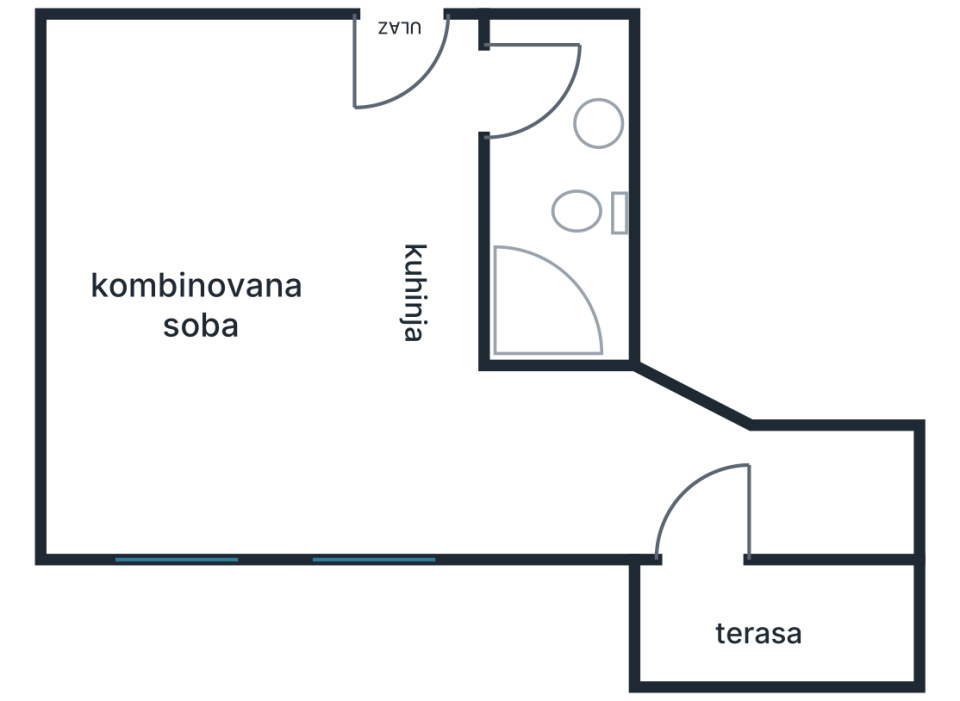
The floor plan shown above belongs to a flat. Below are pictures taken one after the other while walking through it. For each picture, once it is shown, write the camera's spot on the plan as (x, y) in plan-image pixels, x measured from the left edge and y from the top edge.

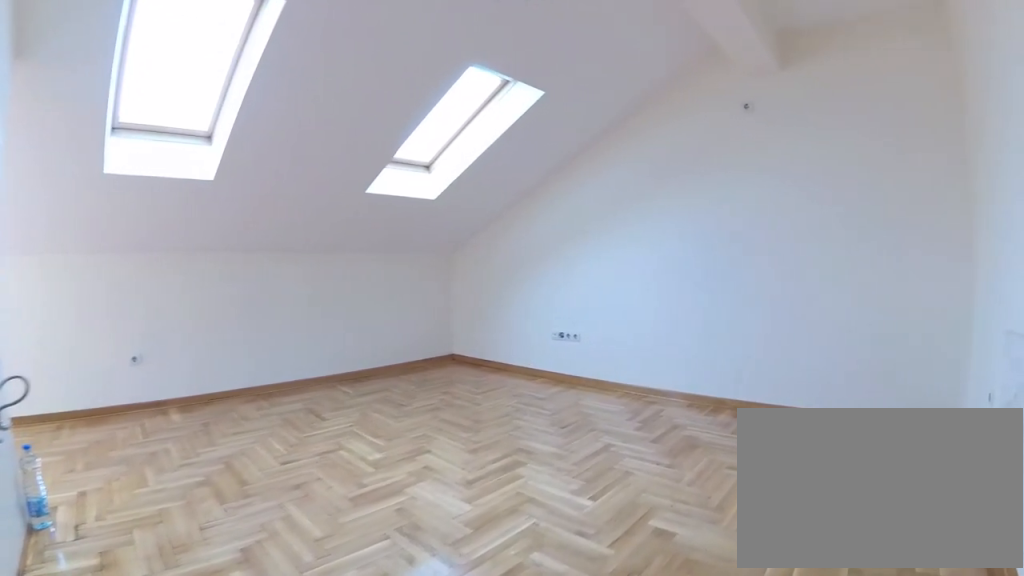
(417, 80)
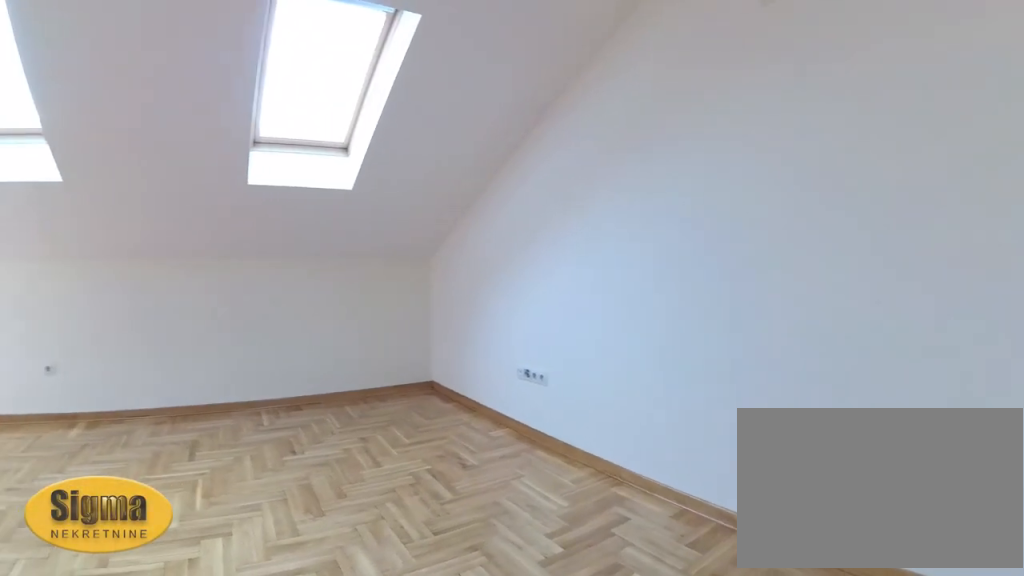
(251, 117)
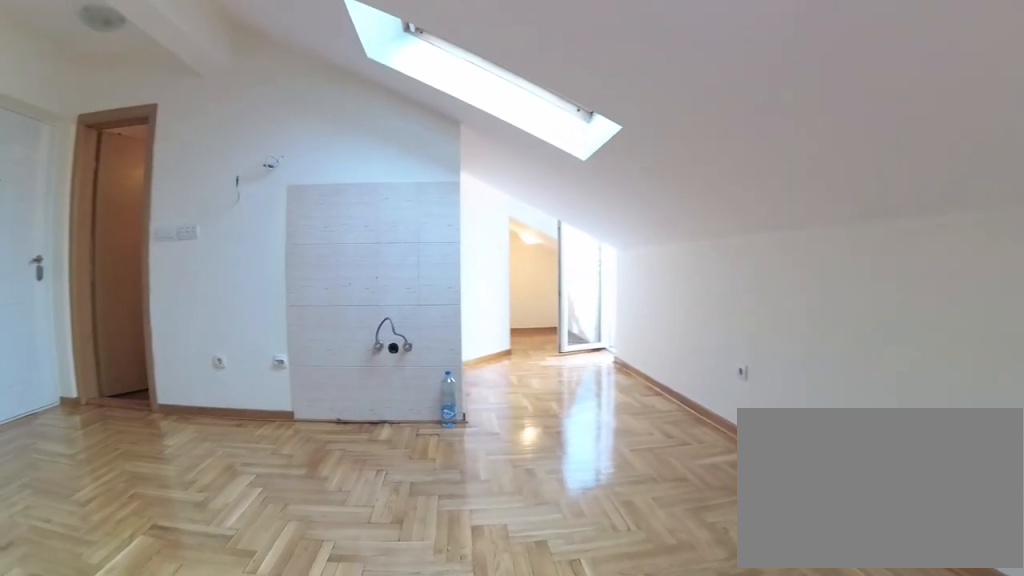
(112, 366)
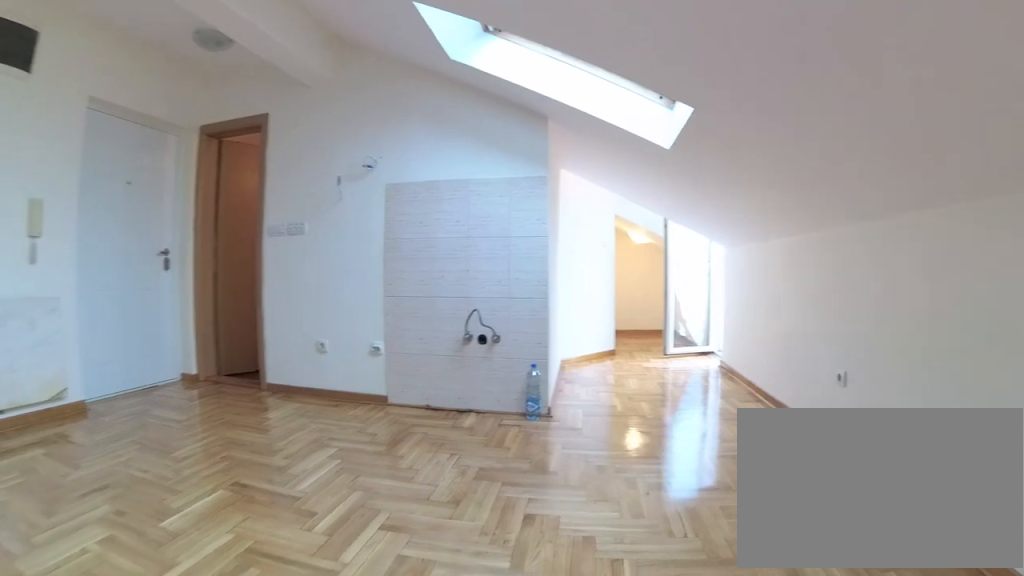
(111, 394)
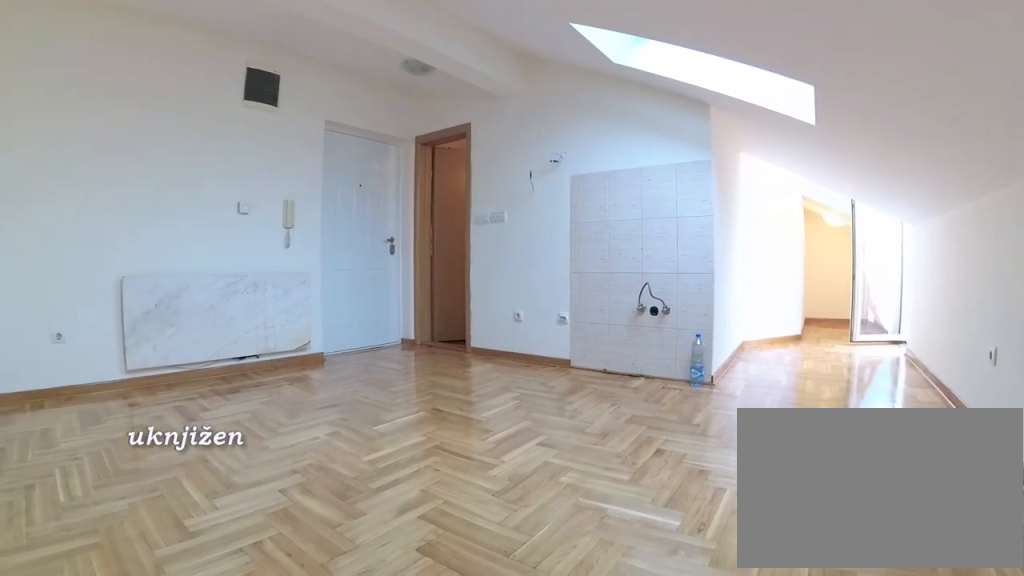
(134, 448)
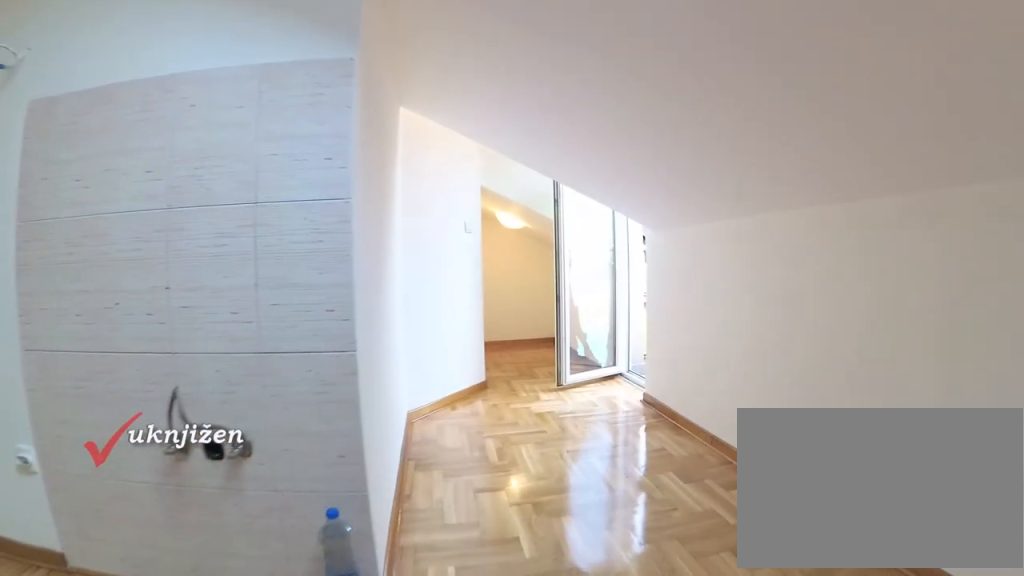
(278, 448)
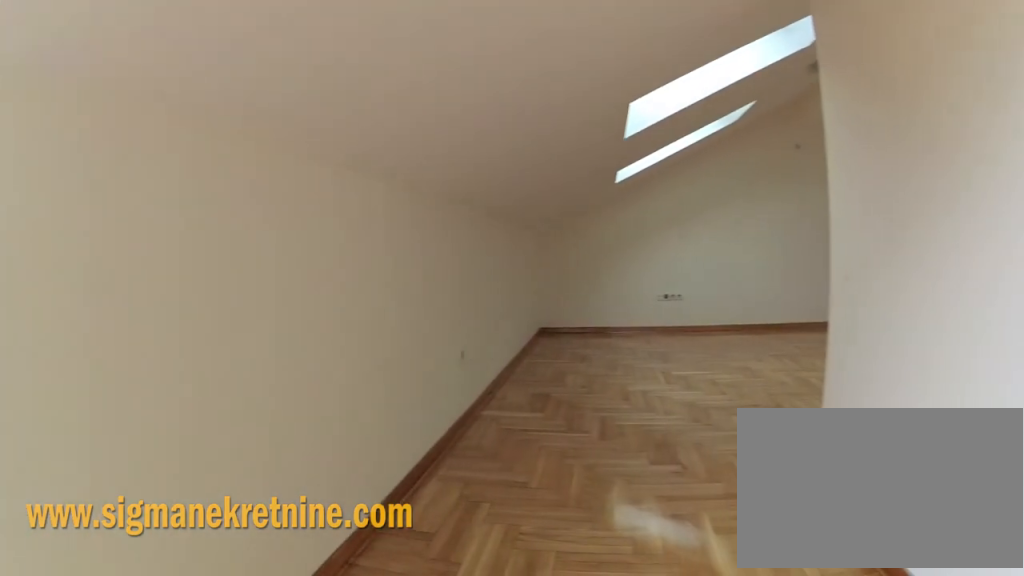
(737, 479)
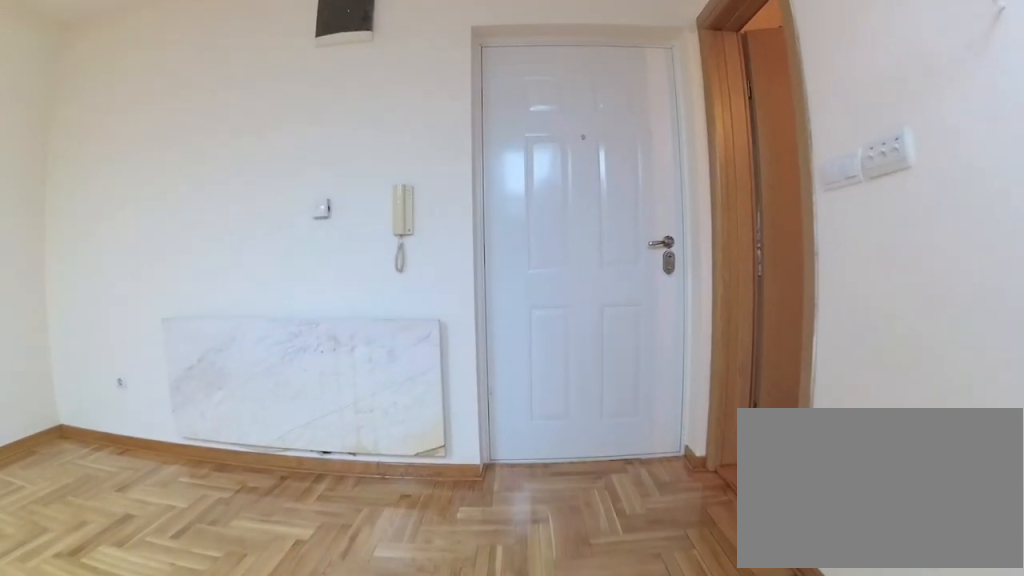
(431, 340)
